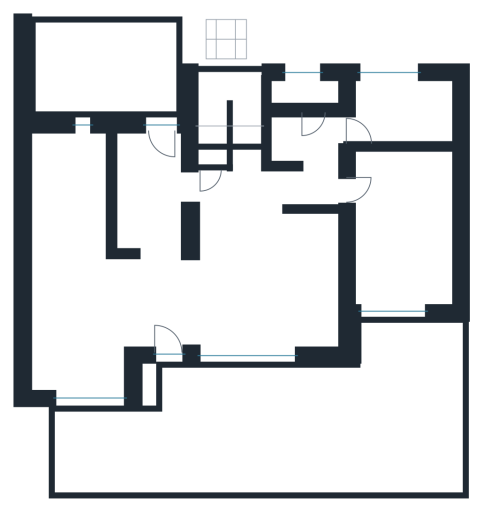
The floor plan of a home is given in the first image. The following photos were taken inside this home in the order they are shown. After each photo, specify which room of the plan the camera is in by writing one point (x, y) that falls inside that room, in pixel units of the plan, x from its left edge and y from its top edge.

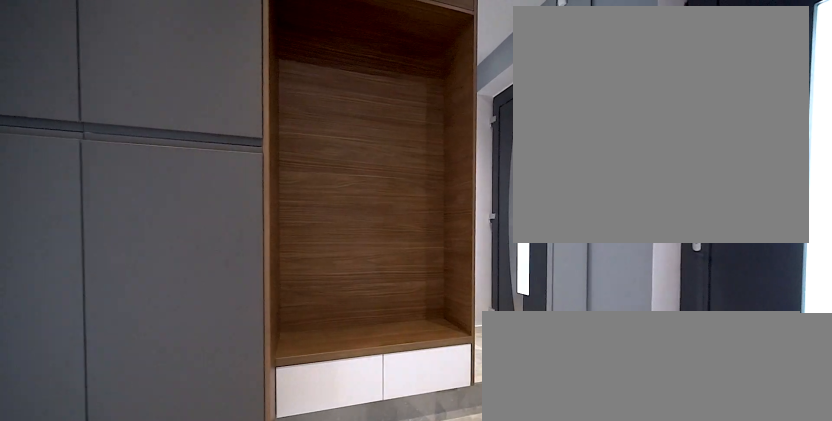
(147, 194)
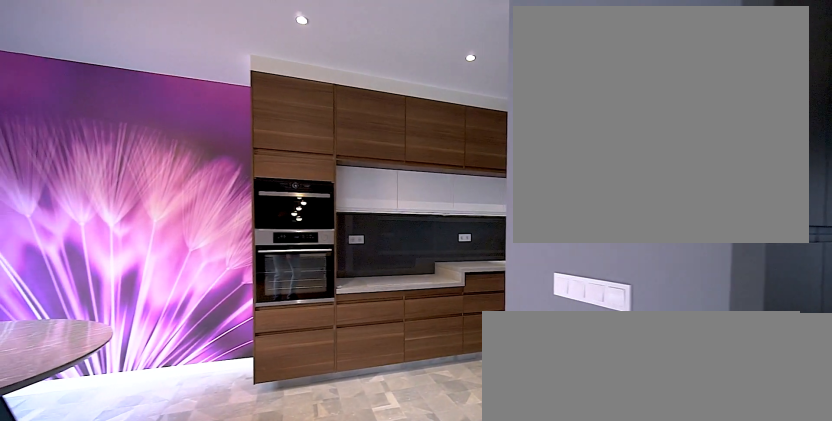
(79, 329)
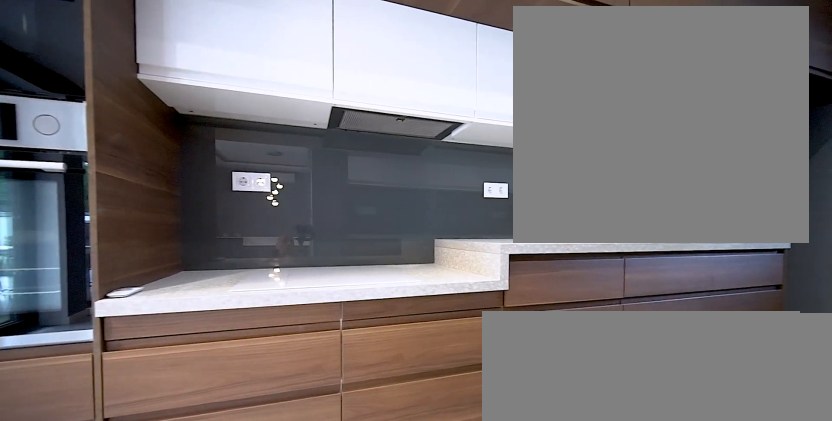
(71, 223)
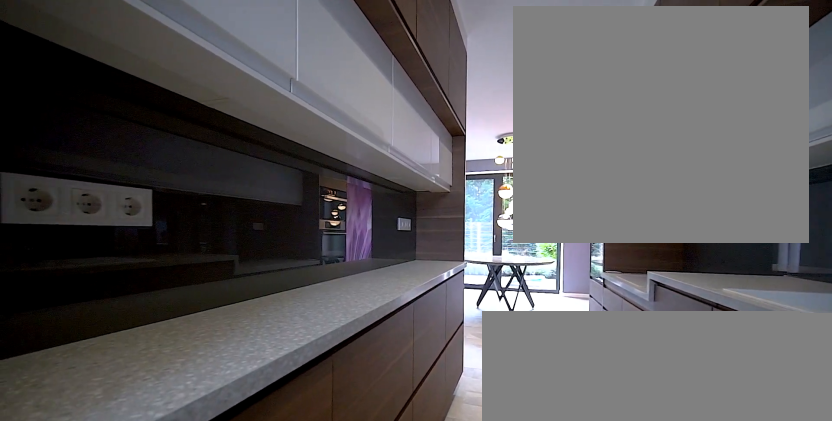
(71, 223)
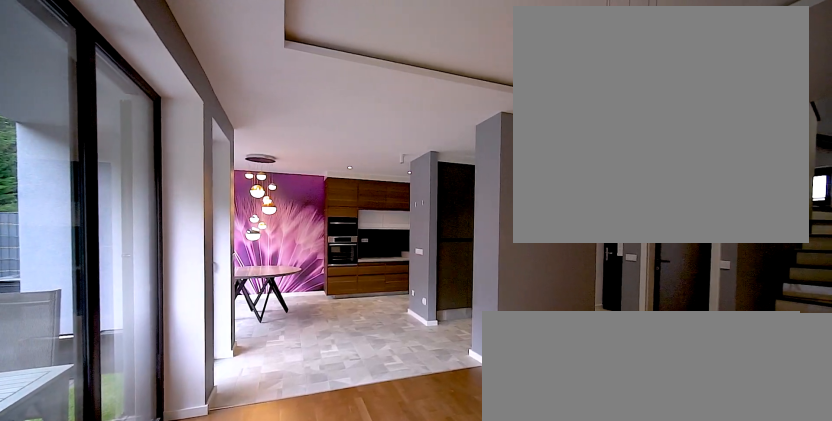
(264, 284)
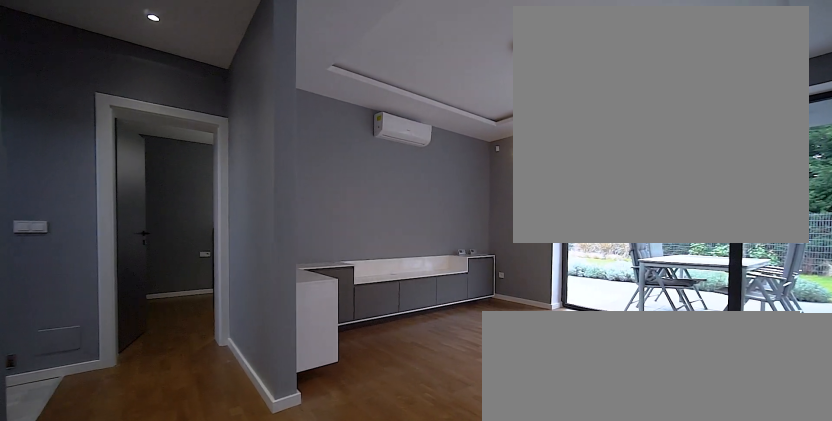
(264, 284)
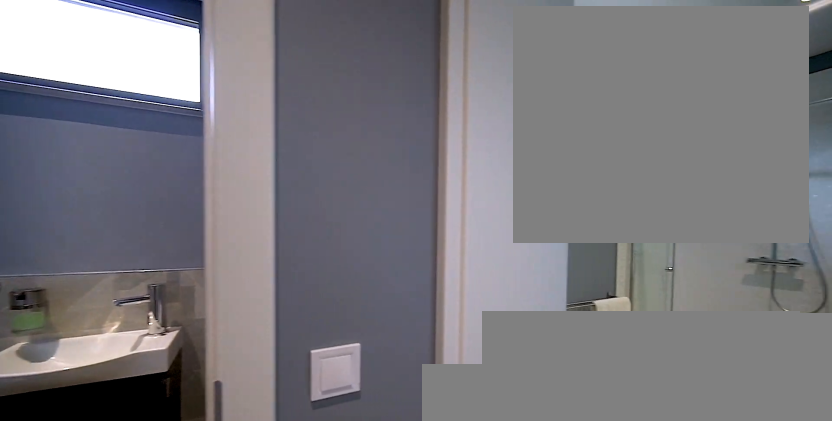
(305, 164)
